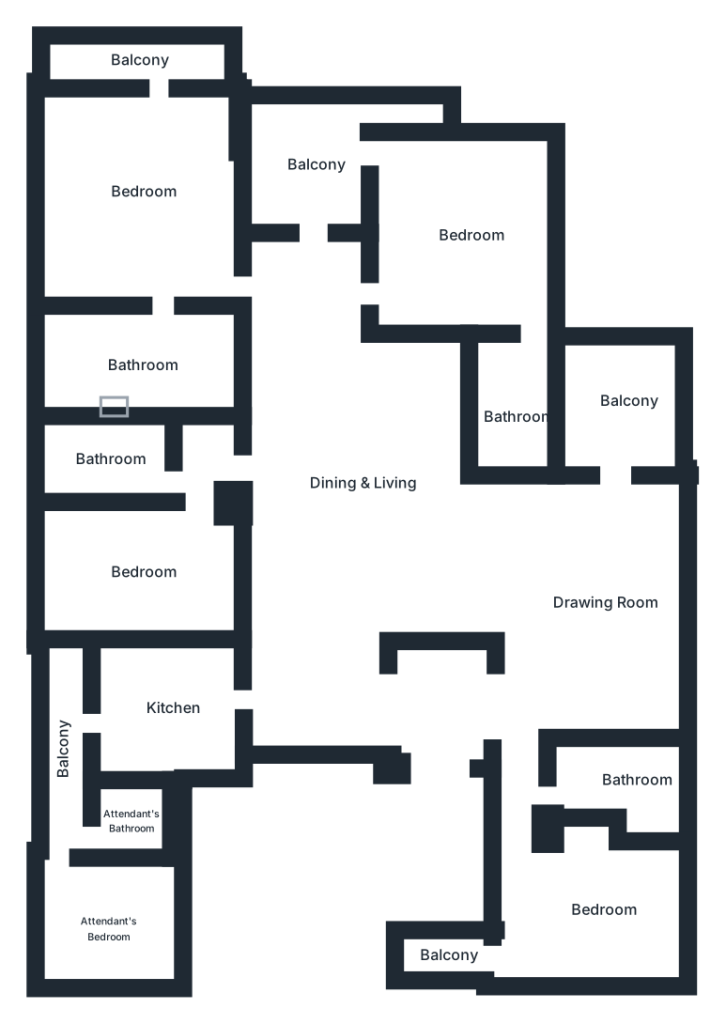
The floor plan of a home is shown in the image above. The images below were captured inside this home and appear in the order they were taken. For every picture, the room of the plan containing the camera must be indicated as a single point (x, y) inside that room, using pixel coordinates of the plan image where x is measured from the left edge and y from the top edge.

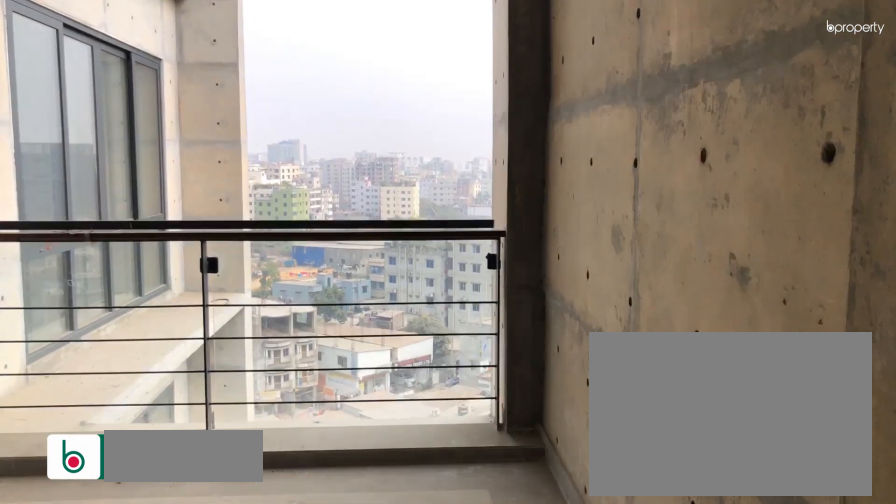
(617, 402)
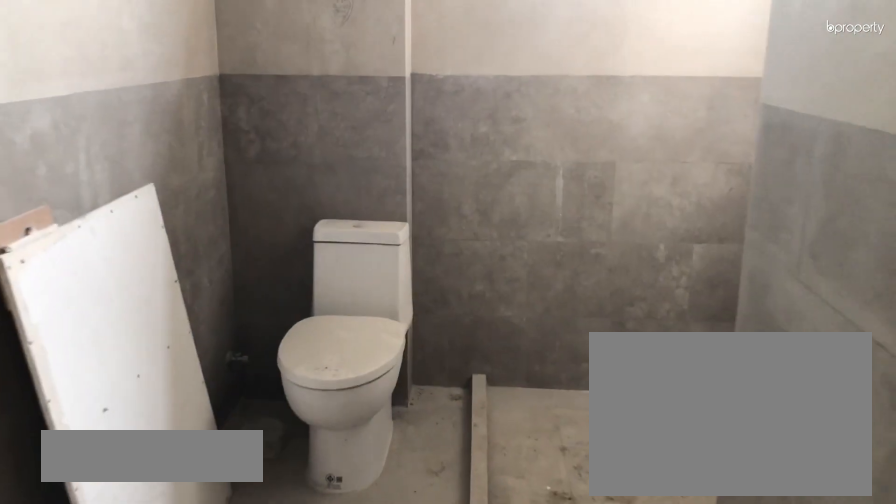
(572, 779)
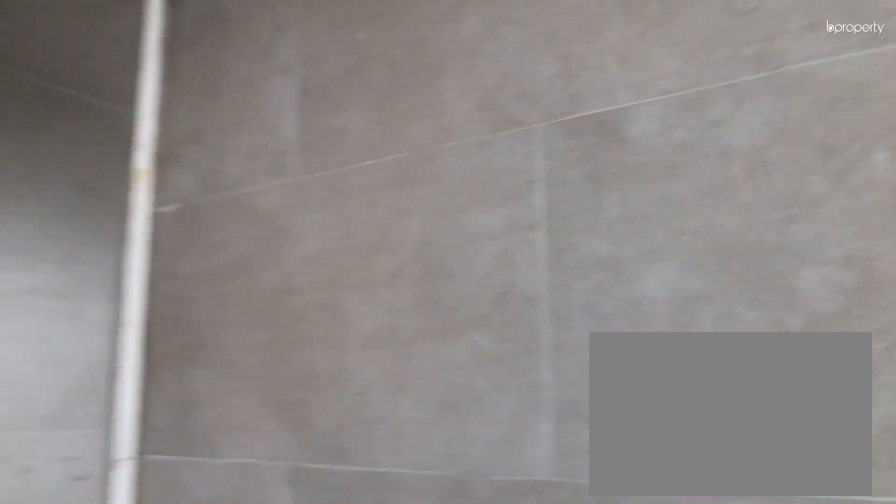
(635, 782)
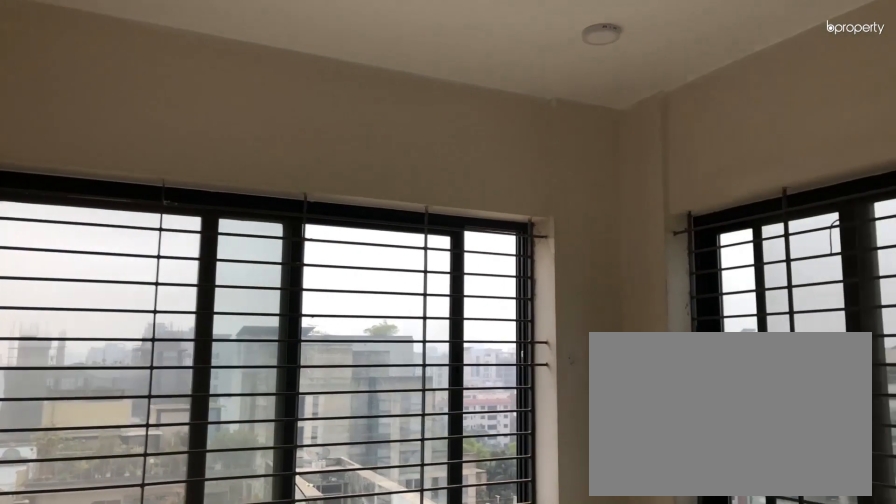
(596, 910)
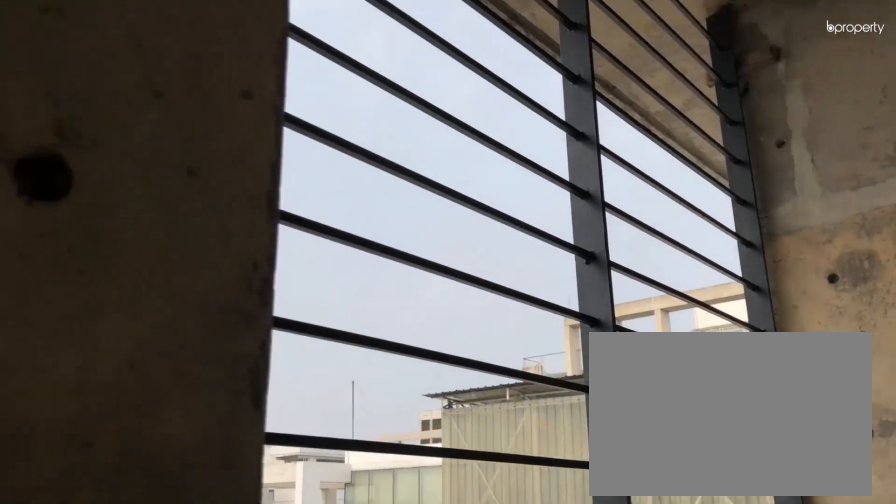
(432, 947)
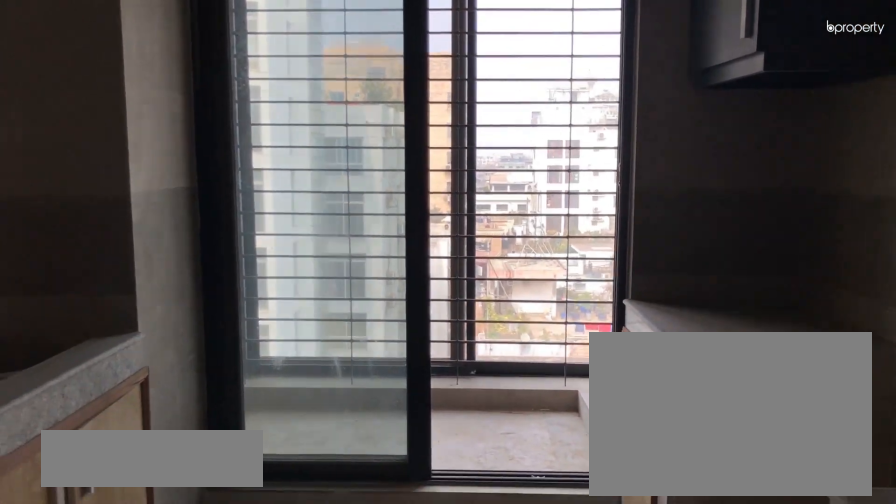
(158, 708)
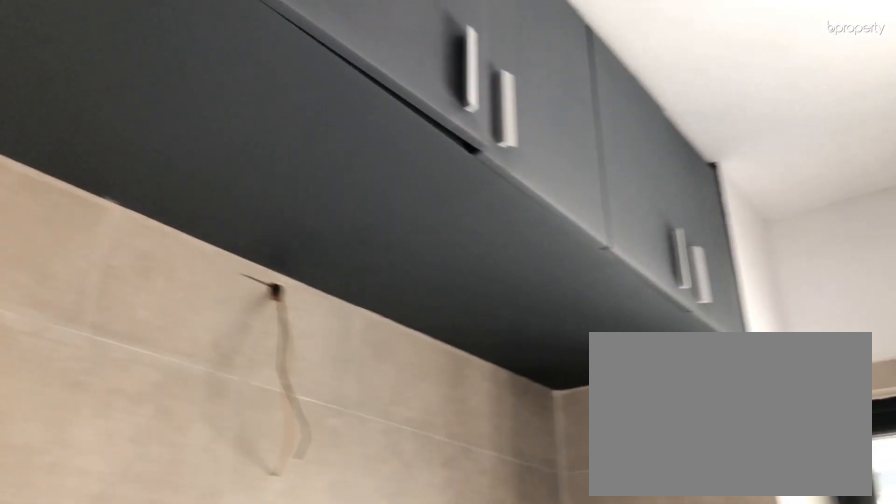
(158, 708)
